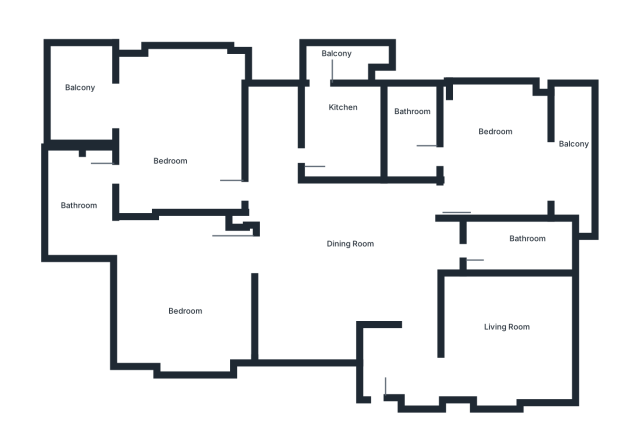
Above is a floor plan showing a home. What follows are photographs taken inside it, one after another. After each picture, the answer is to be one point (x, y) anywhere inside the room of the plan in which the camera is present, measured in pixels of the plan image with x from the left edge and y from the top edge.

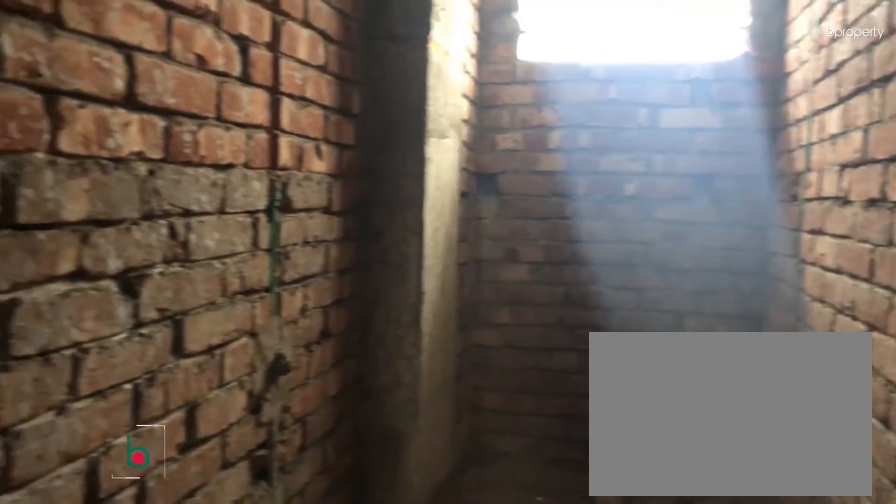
(528, 248)
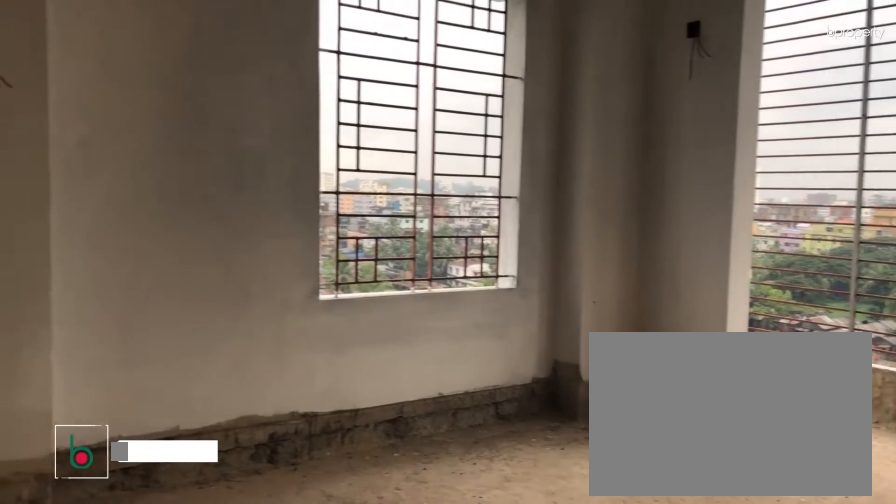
(499, 146)
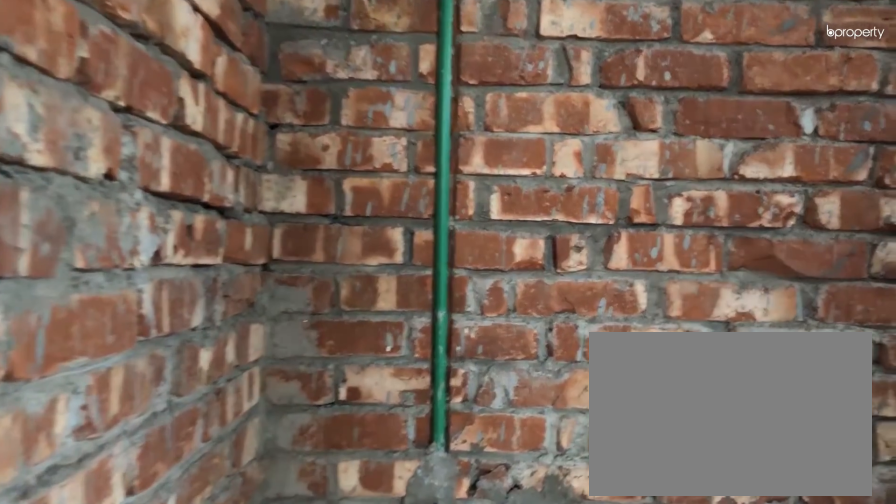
(412, 117)
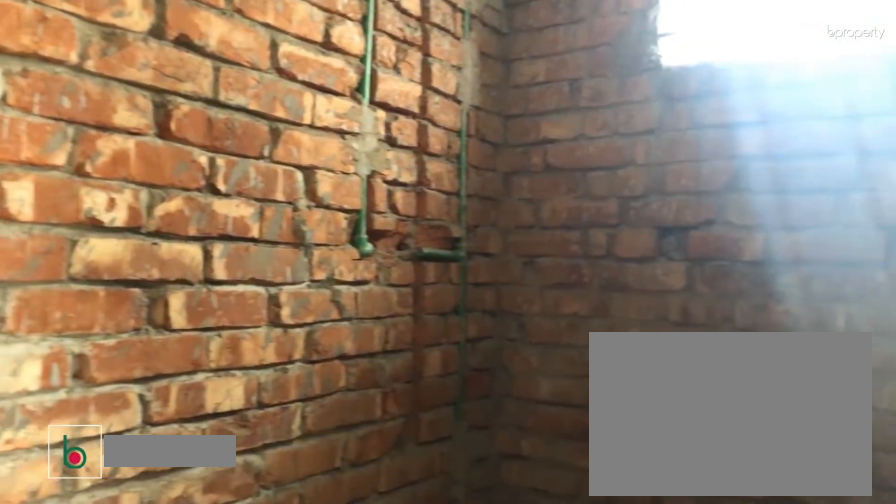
(412, 117)
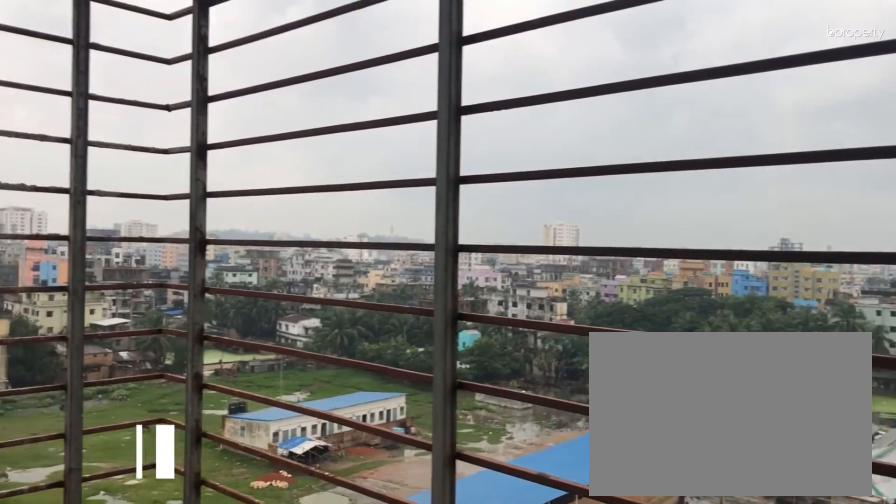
(579, 159)
